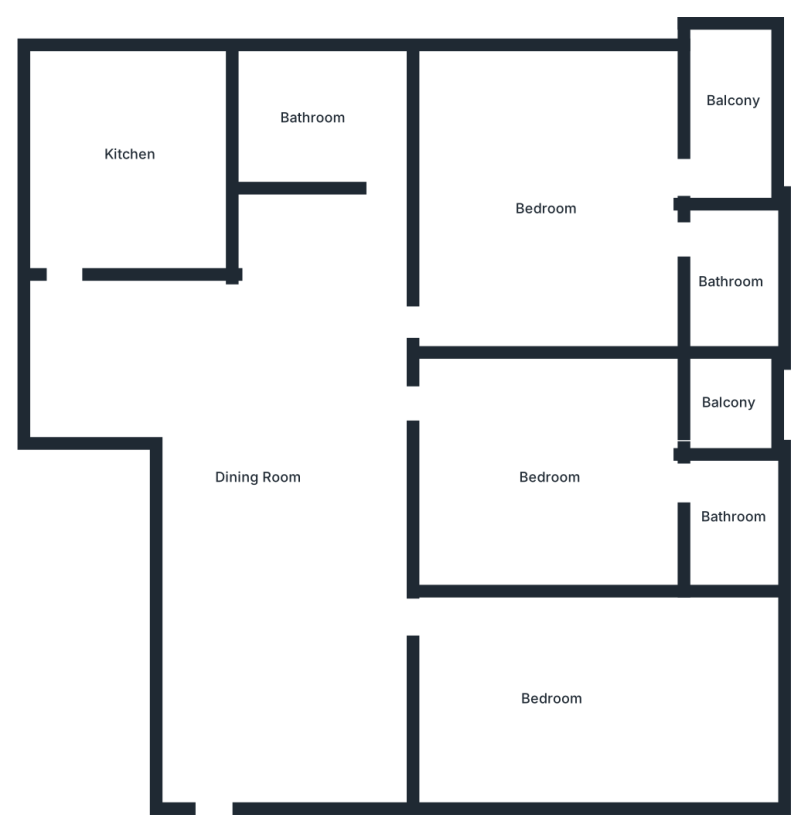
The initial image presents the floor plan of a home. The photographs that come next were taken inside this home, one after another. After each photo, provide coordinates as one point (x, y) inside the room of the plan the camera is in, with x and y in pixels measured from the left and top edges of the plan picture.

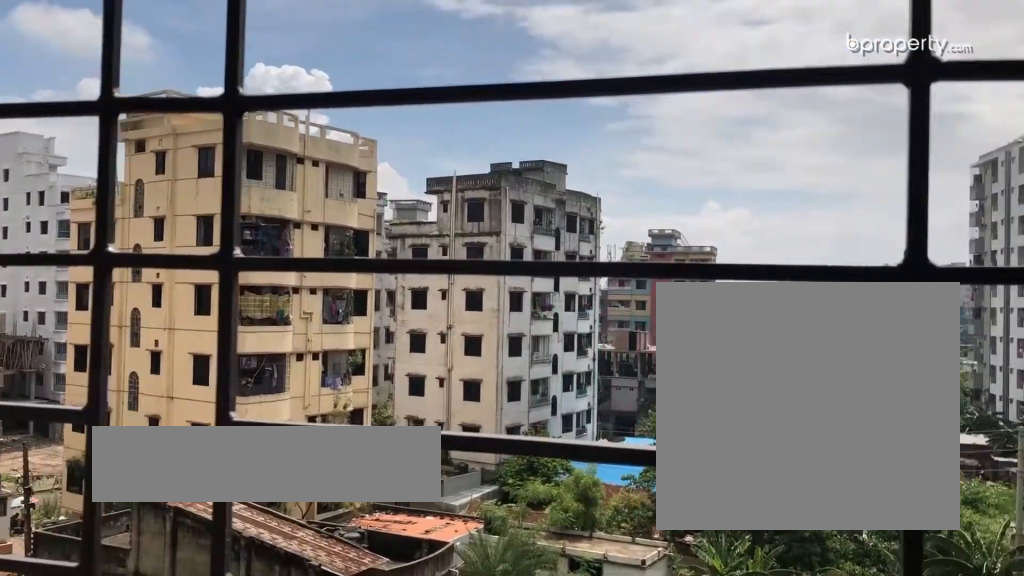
(731, 102)
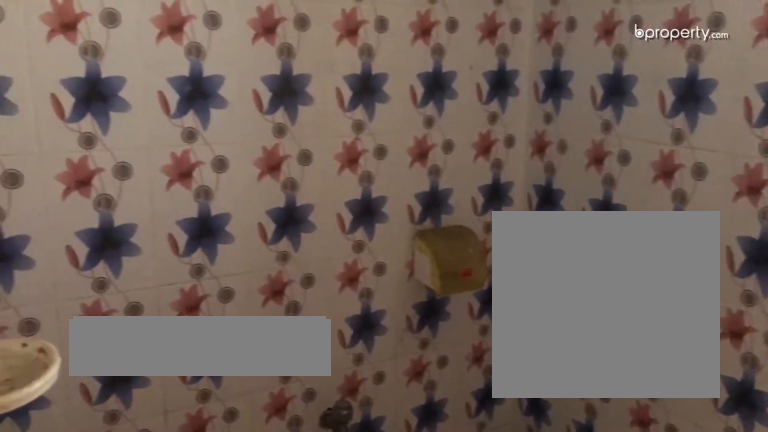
(312, 118)
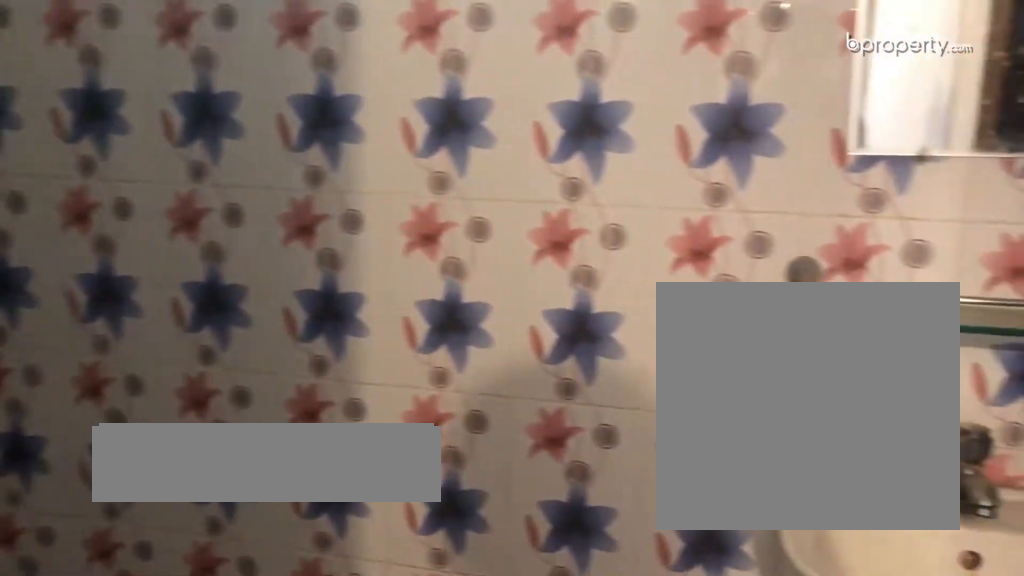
(290, 131)
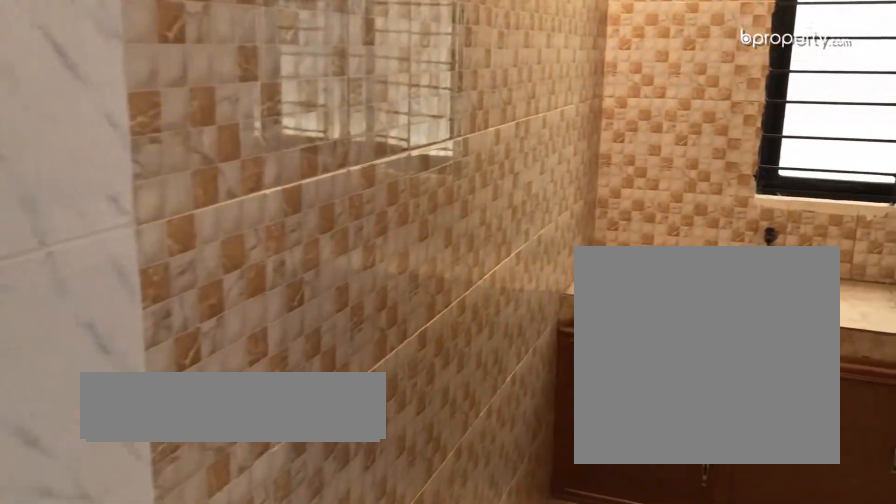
(145, 172)
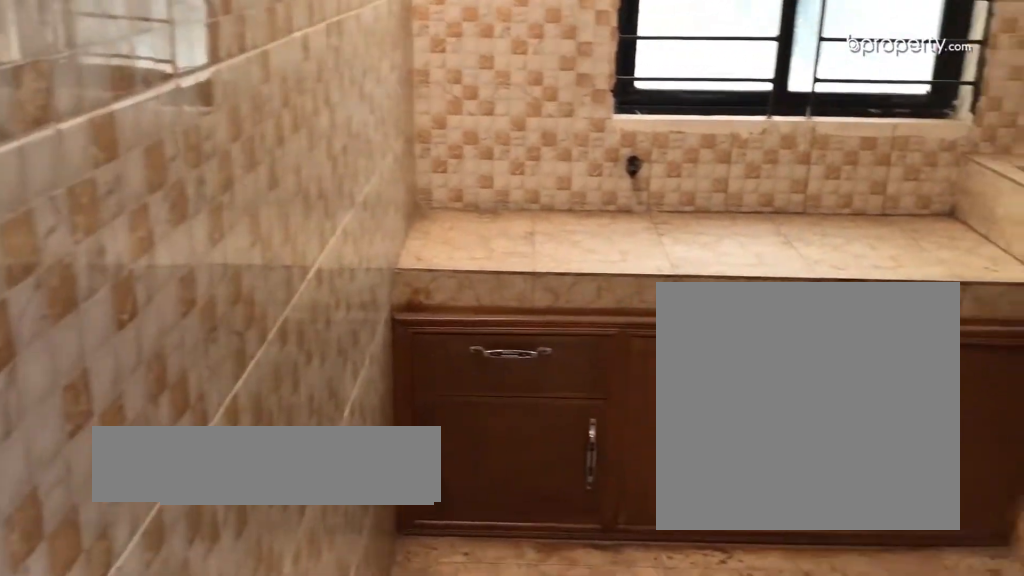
(145, 172)
